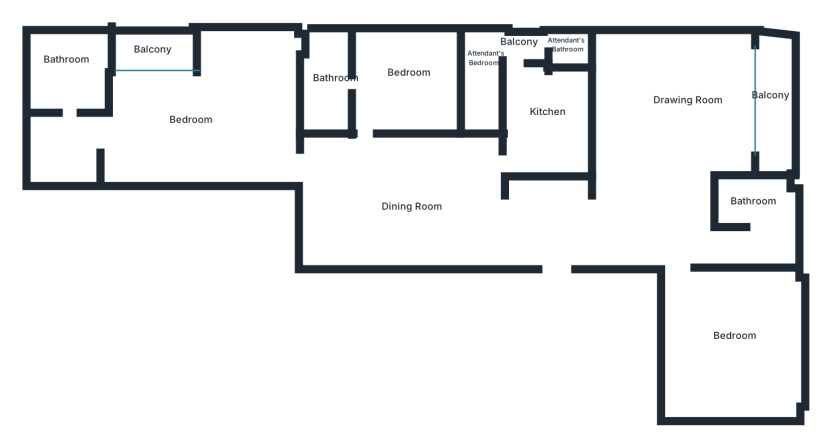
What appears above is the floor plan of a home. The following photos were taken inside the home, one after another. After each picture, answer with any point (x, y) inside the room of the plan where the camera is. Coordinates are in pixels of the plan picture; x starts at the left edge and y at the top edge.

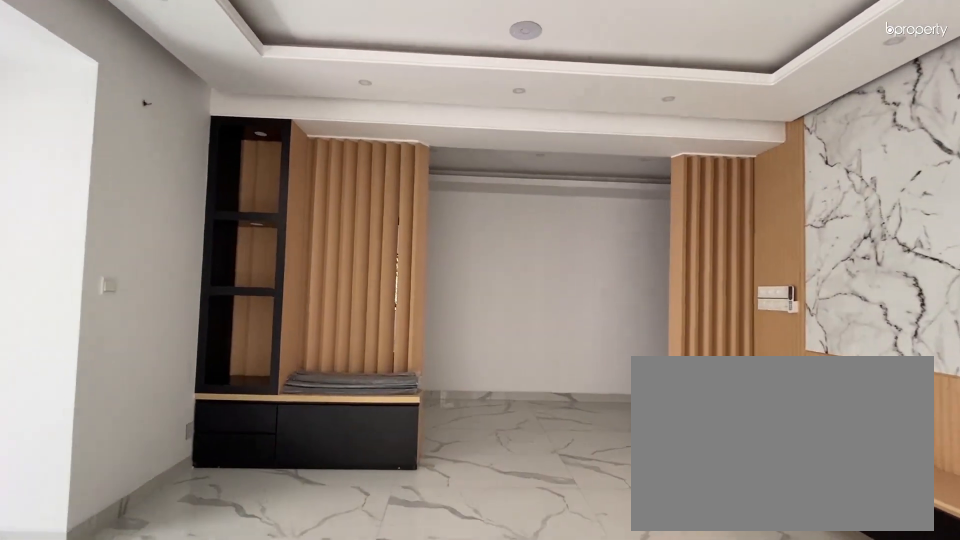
(687, 101)
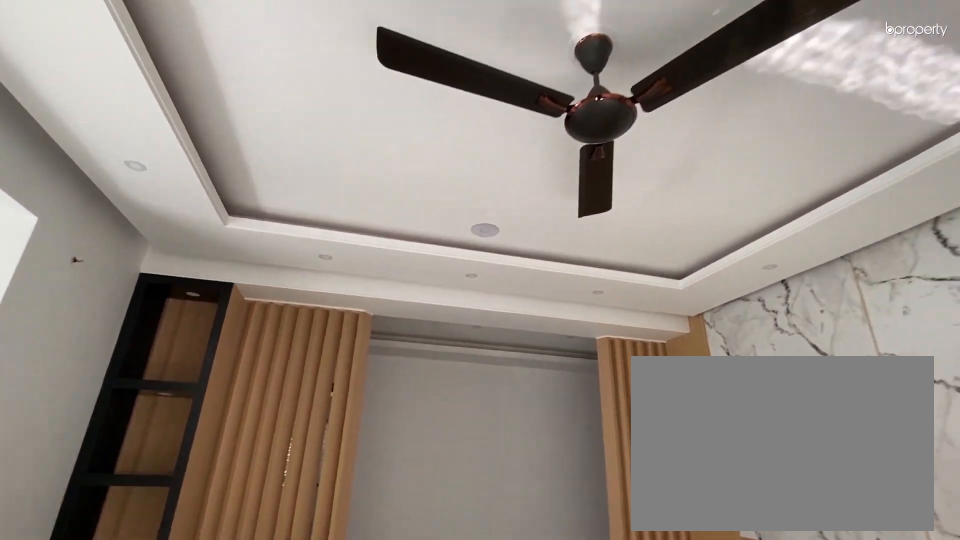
(687, 101)
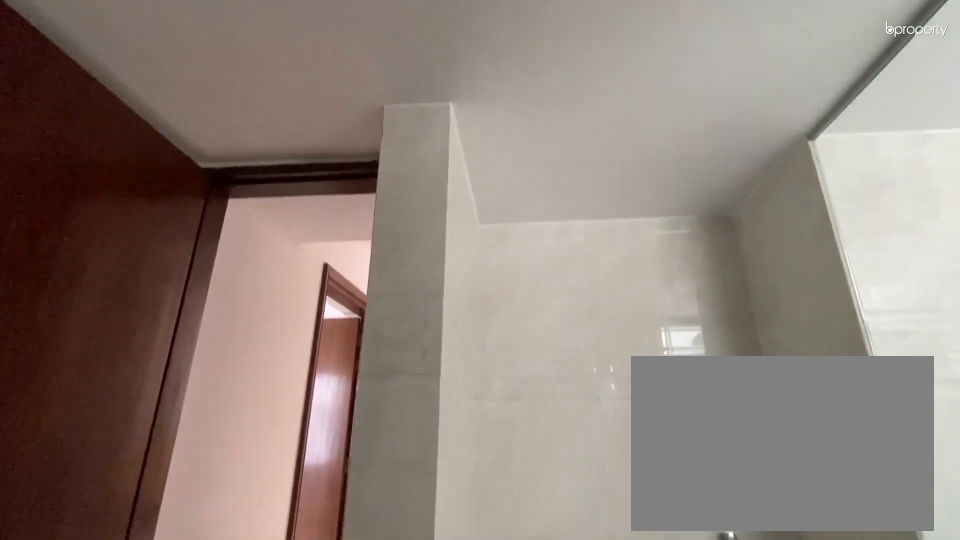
(763, 207)
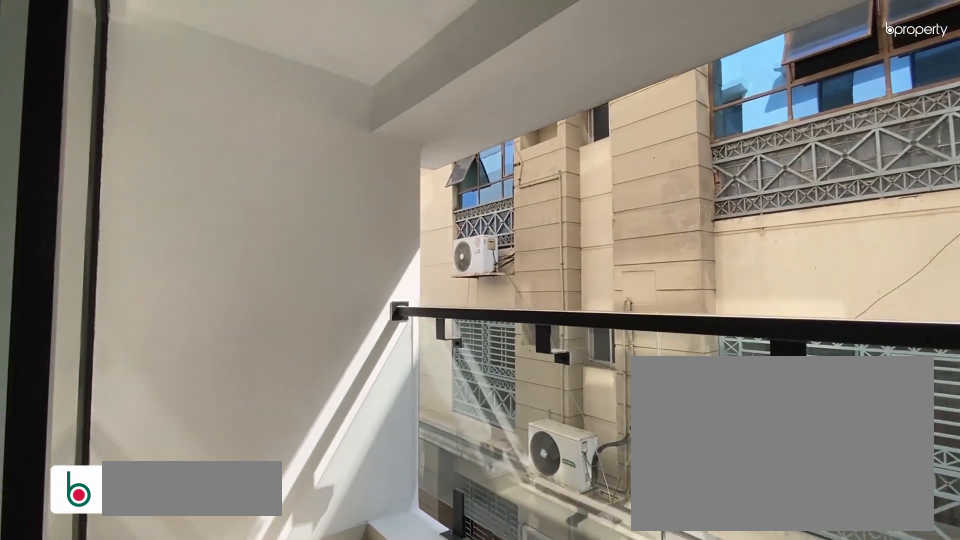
(153, 50)
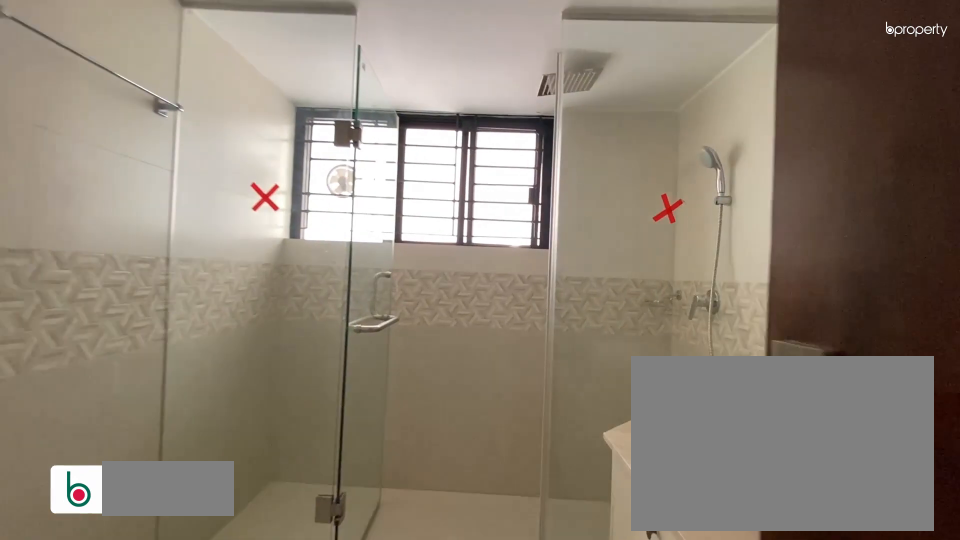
(68, 77)
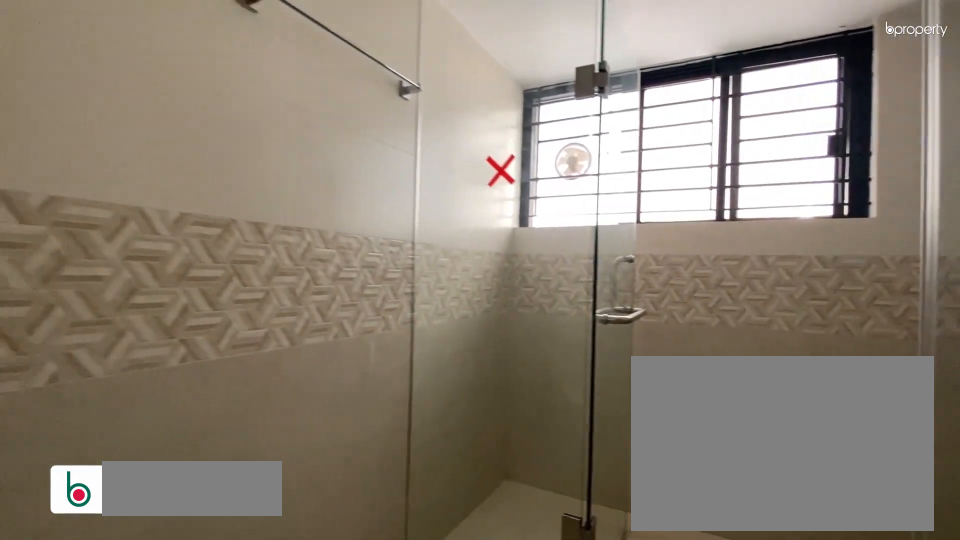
(68, 77)
